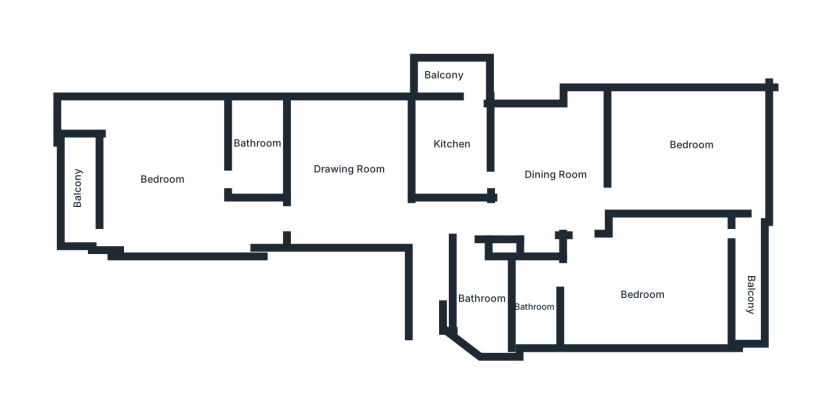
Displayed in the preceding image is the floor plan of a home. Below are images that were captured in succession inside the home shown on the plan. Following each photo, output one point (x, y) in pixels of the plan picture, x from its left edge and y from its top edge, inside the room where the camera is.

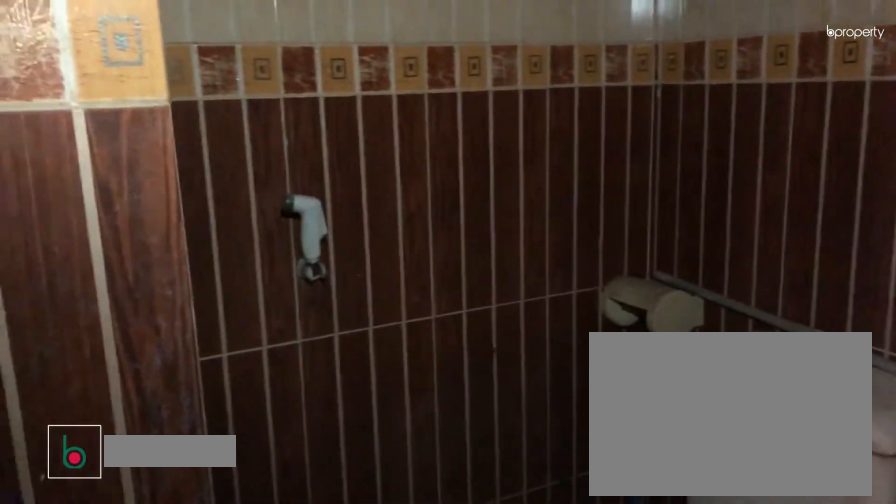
(538, 307)
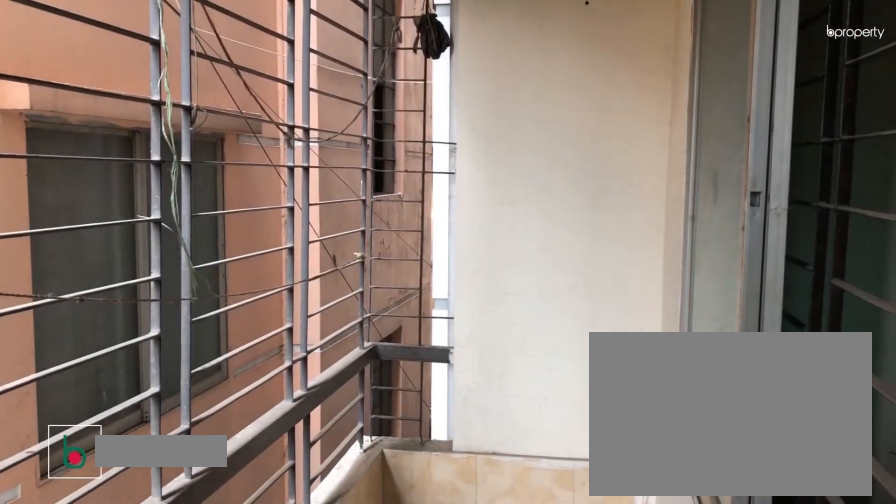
(750, 282)
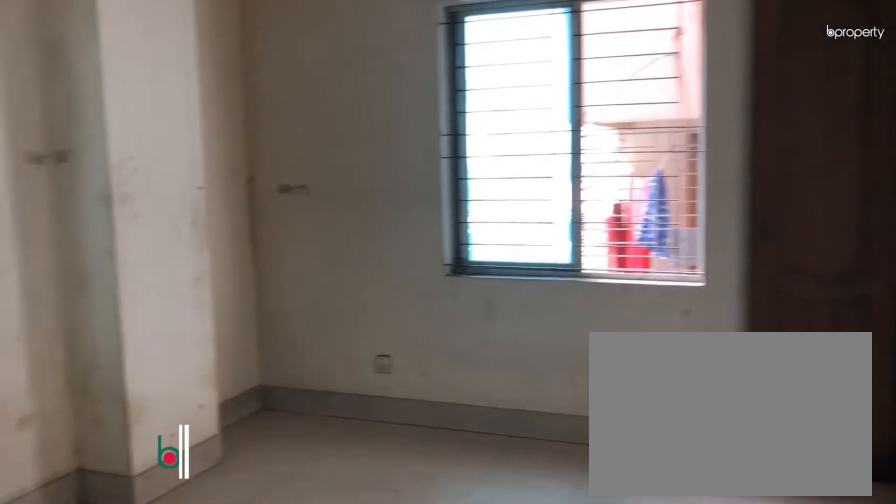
(690, 152)
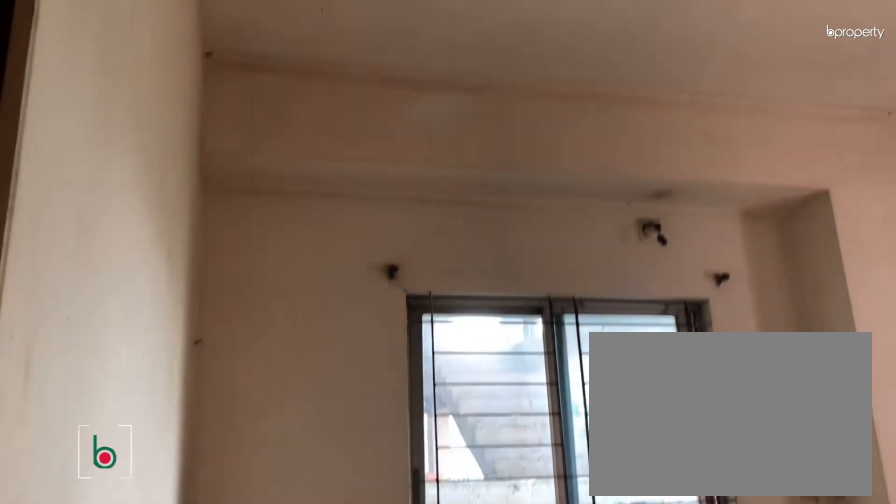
(690, 152)
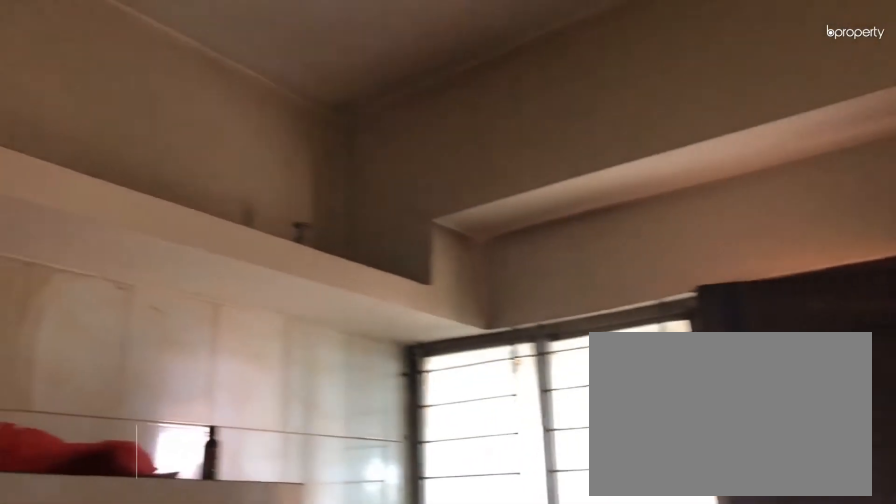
(448, 152)
